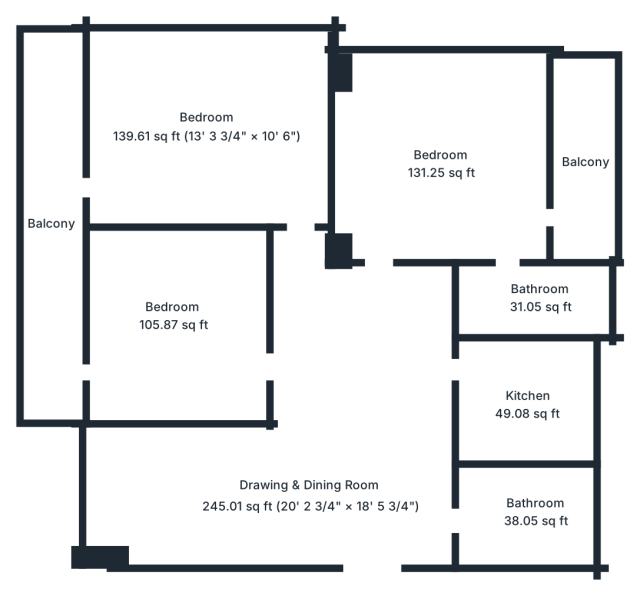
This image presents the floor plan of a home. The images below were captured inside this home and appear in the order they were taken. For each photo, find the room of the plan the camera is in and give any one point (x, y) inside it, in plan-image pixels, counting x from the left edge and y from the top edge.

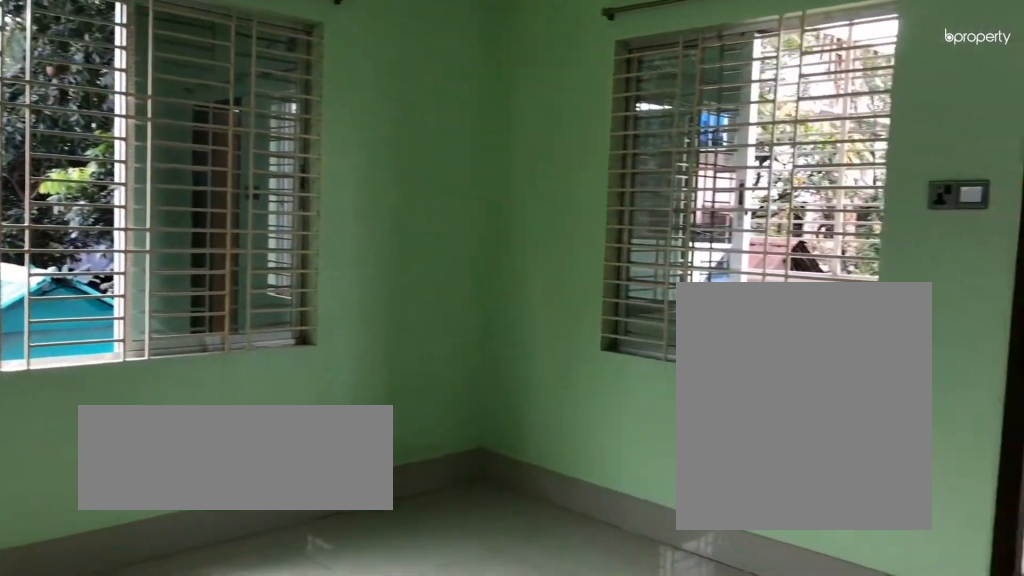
(441, 169)
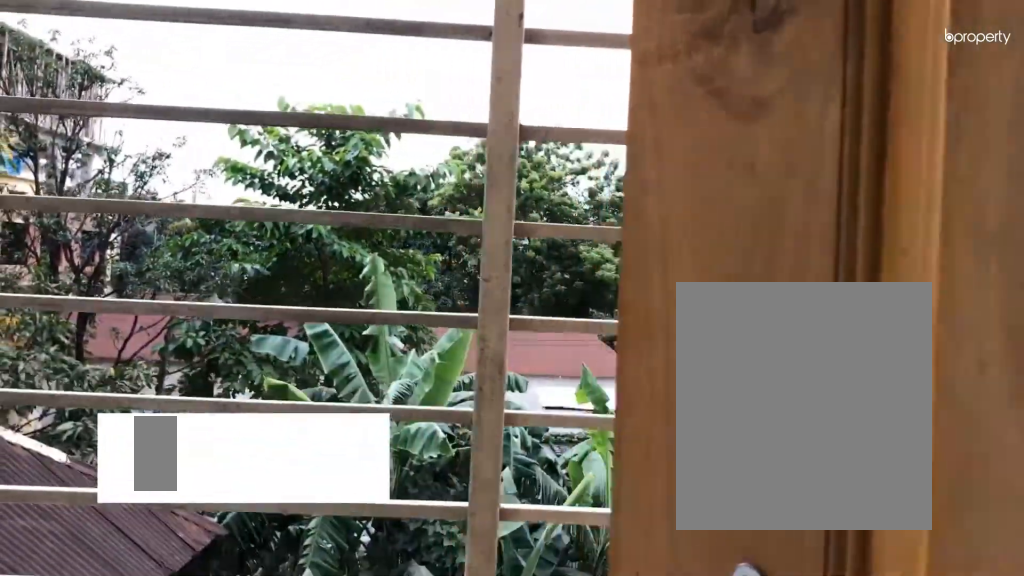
(587, 158)
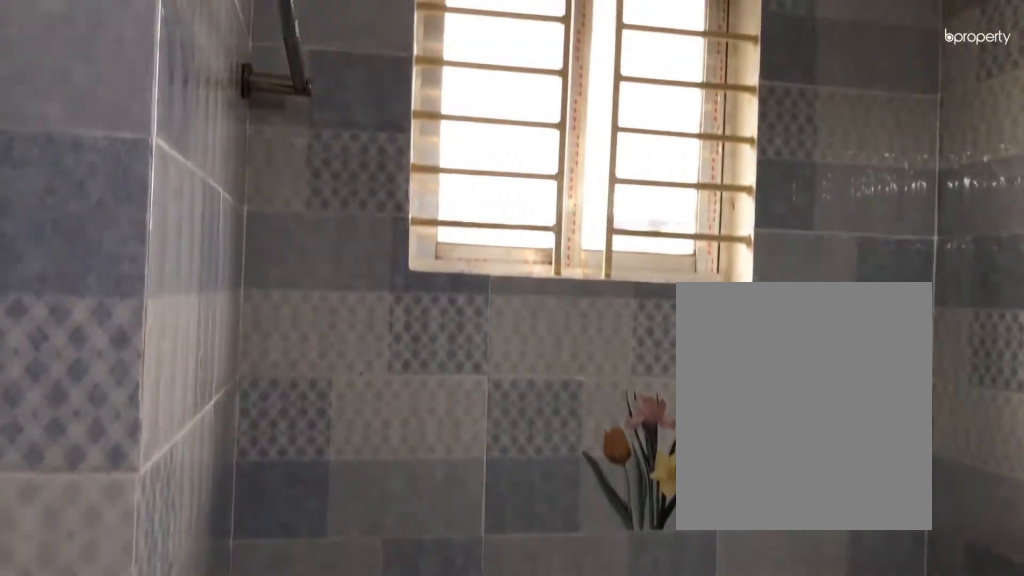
(535, 305)
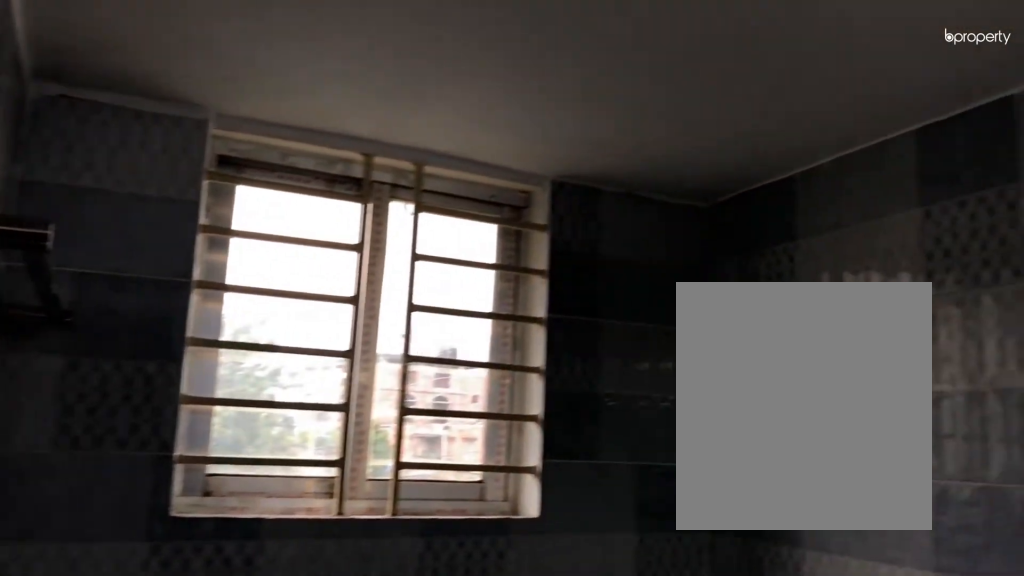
(535, 305)
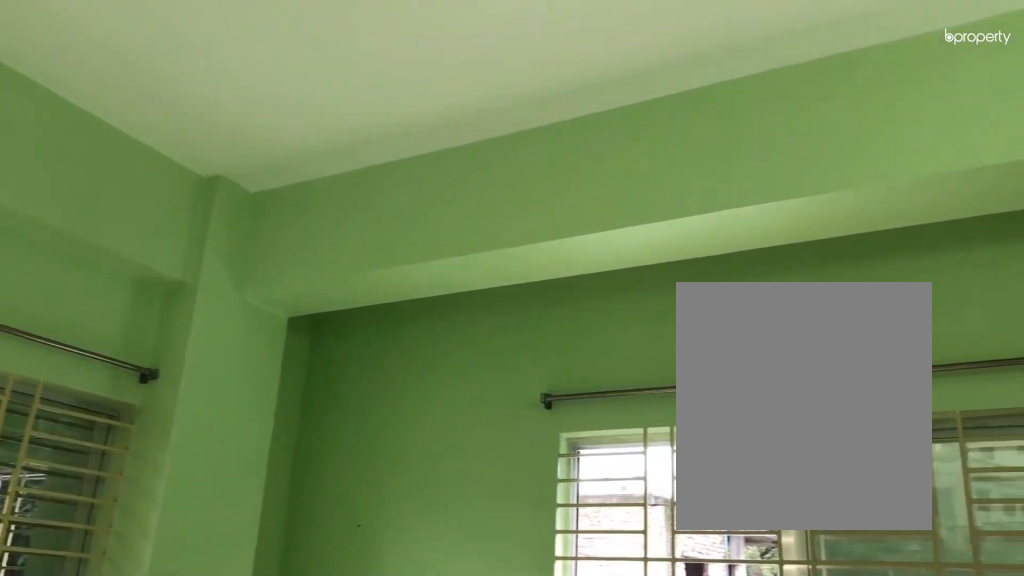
(206, 145)
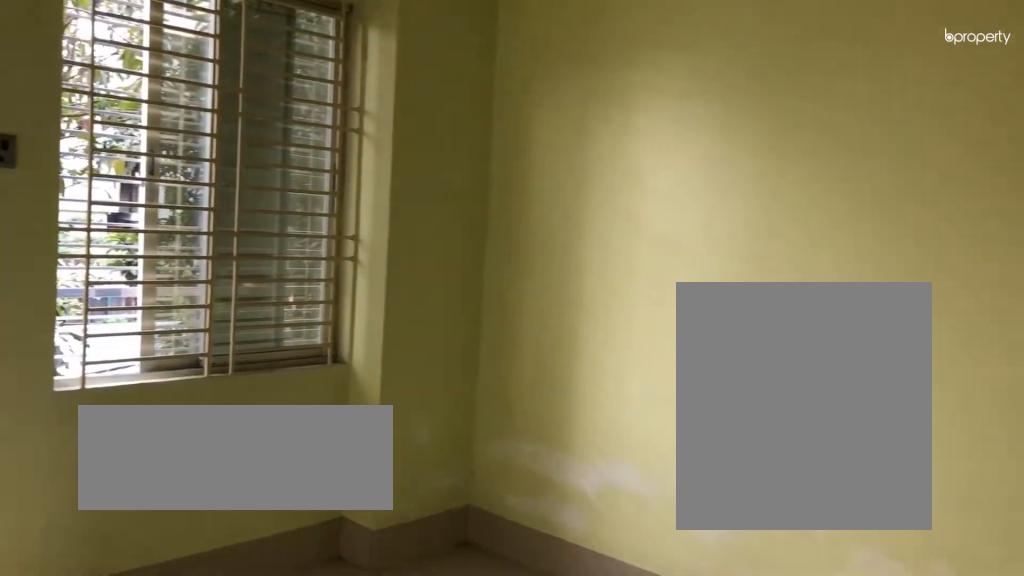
(174, 321)
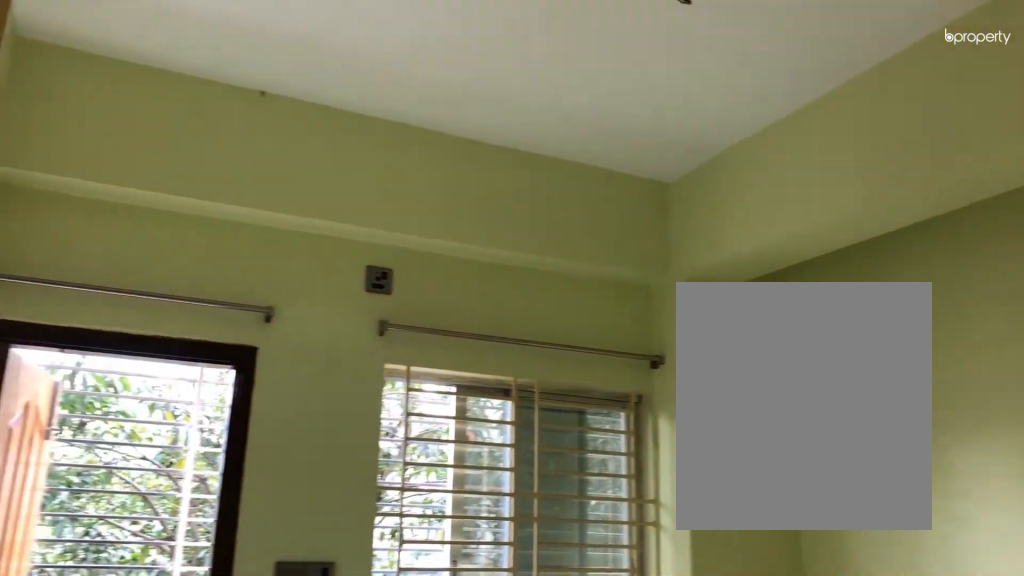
(174, 321)
